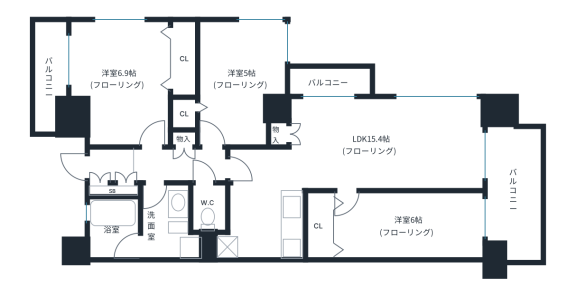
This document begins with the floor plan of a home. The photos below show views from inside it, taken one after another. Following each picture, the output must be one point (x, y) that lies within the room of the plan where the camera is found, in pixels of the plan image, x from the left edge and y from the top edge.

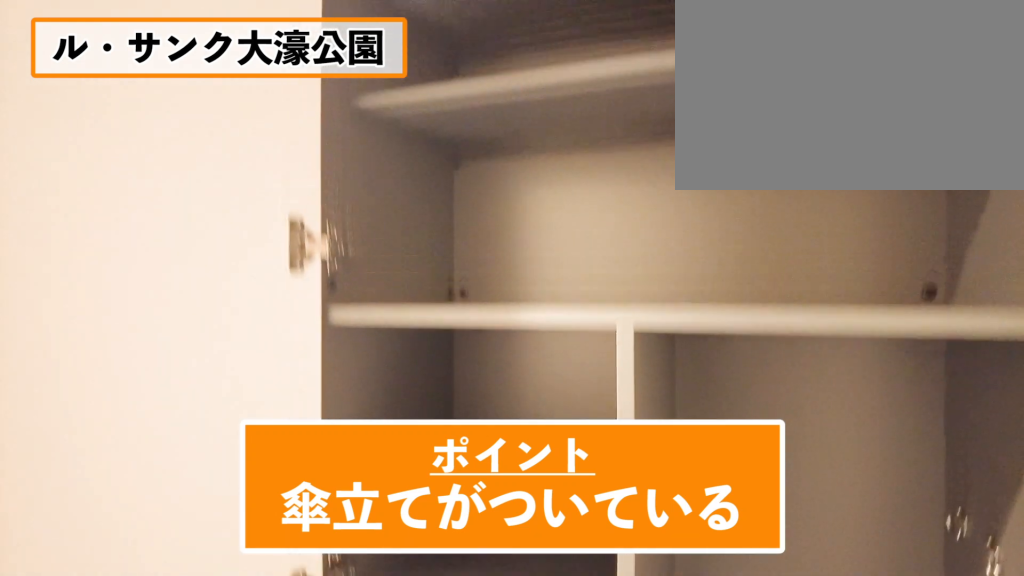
(104, 168)
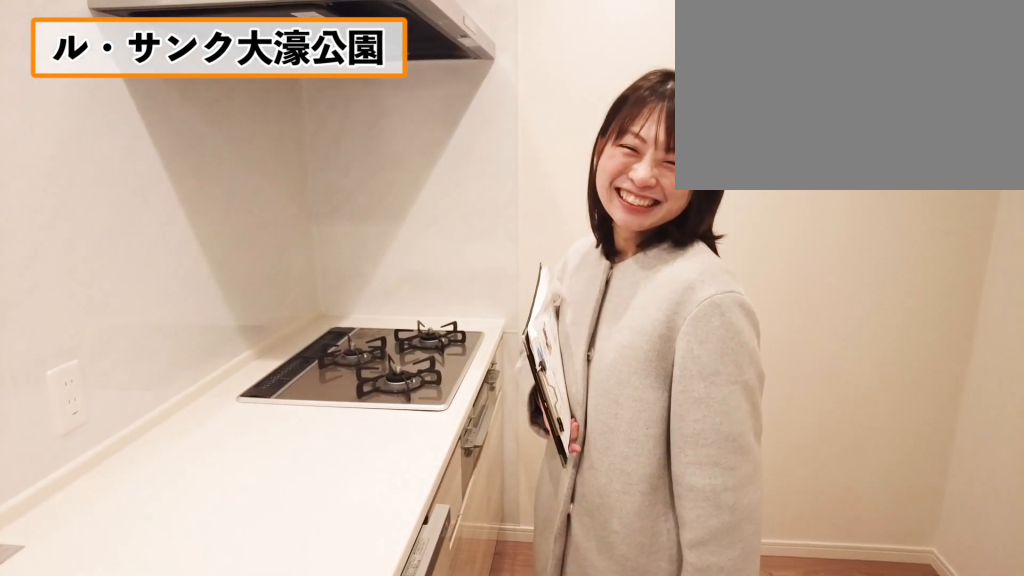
(262, 230)
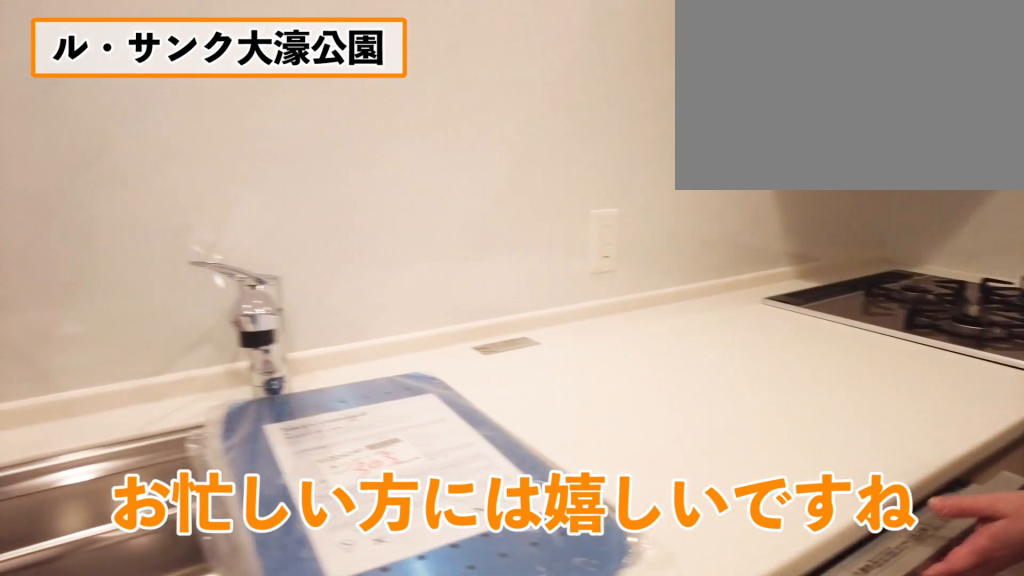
(262, 230)
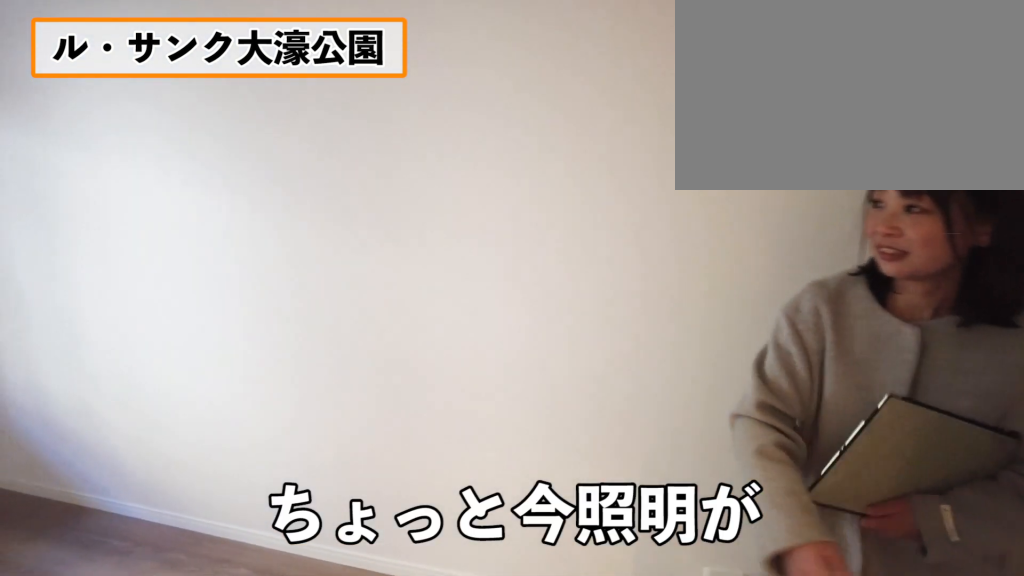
(409, 225)
